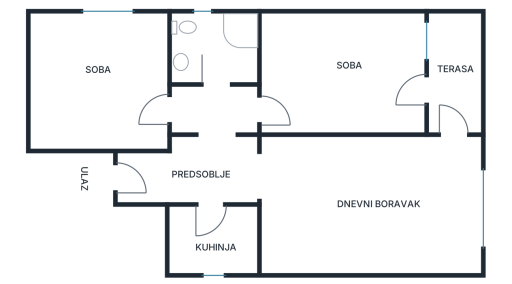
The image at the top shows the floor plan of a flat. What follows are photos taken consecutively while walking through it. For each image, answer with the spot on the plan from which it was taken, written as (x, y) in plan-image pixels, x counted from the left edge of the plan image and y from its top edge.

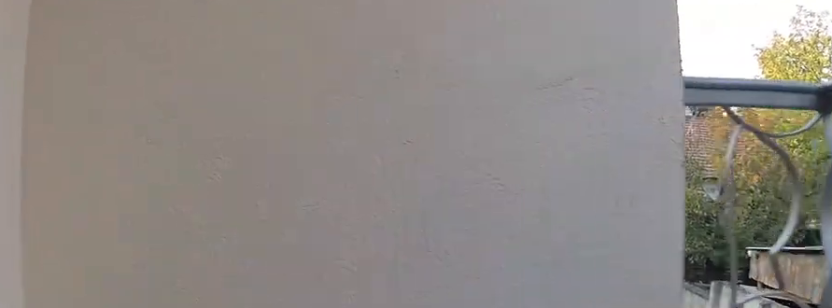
(455, 63)
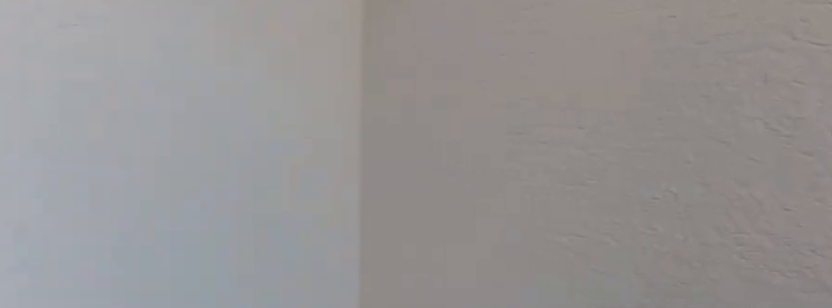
(454, 63)
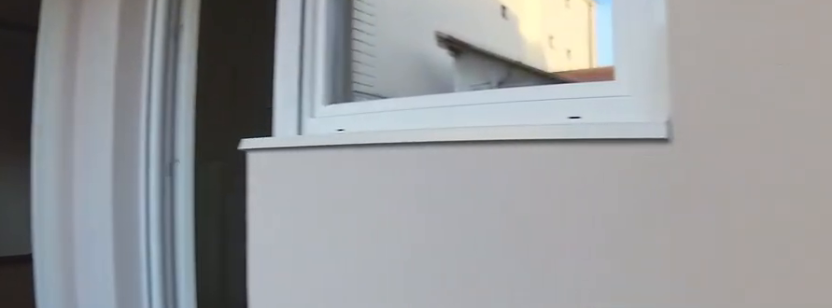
(454, 65)
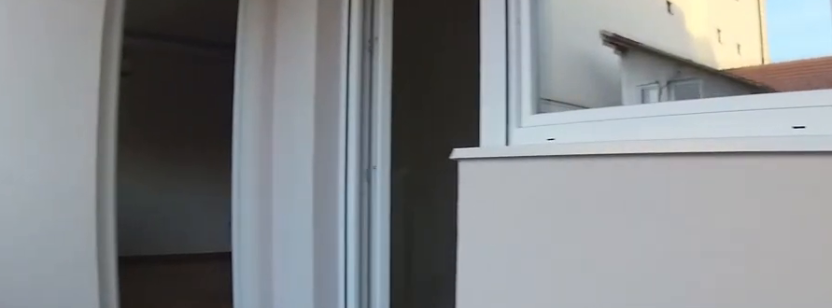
(454, 66)
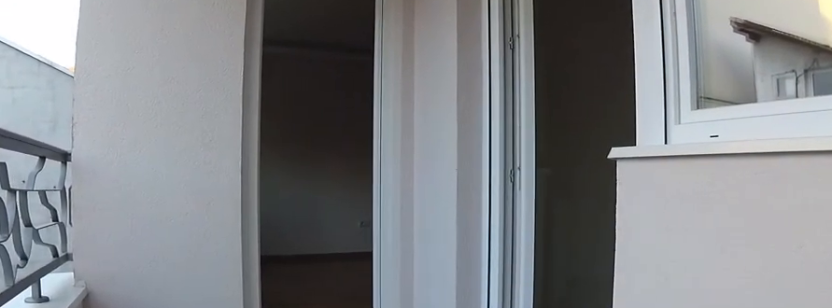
(456, 67)
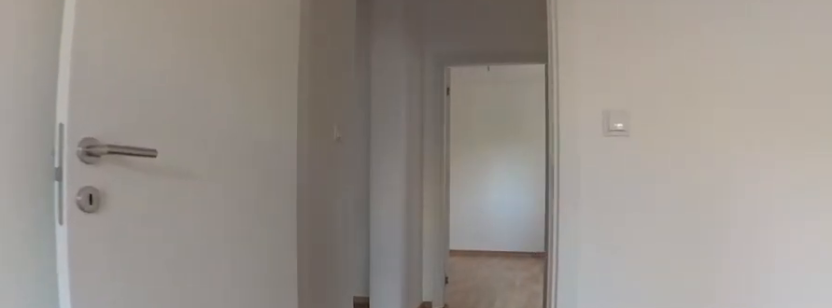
(380, 97)
